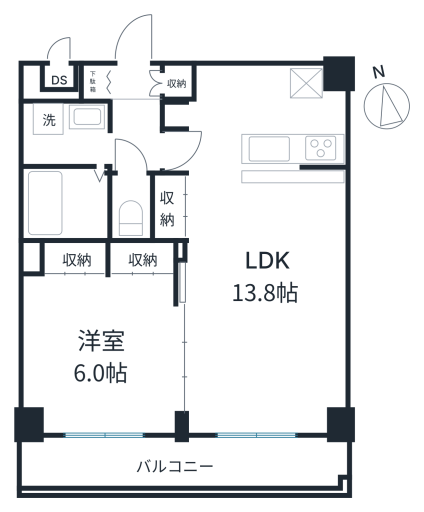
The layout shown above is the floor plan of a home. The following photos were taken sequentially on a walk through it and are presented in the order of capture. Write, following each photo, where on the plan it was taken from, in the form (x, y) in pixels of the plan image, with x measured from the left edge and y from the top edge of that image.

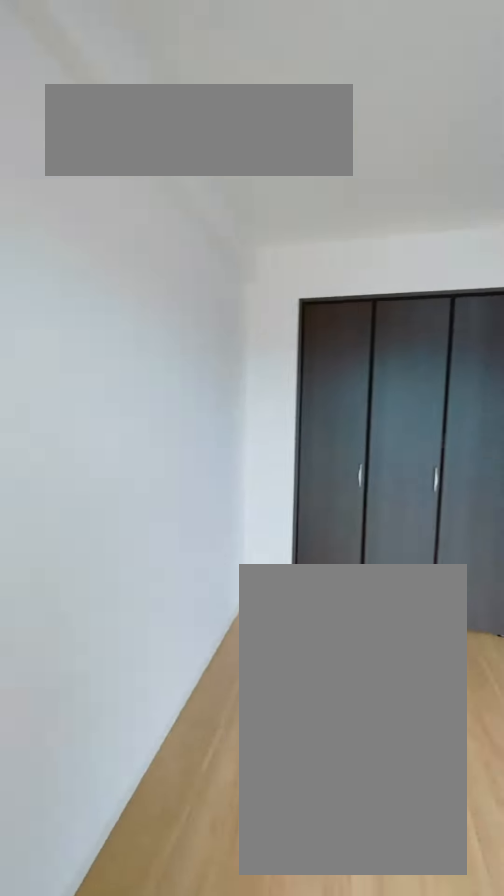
(67, 387)
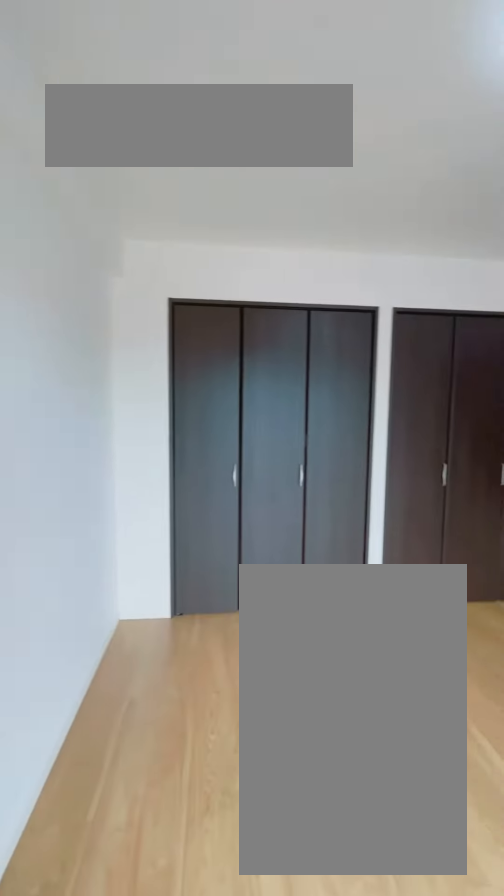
(67, 387)
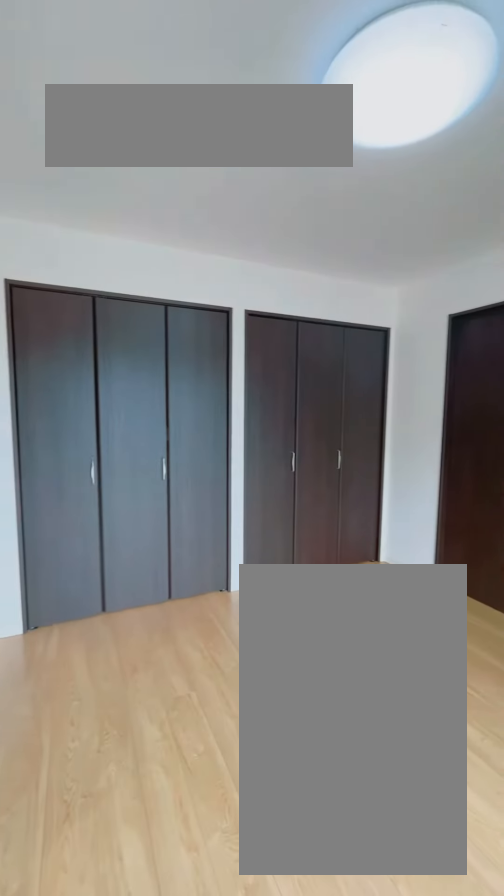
(68, 388)
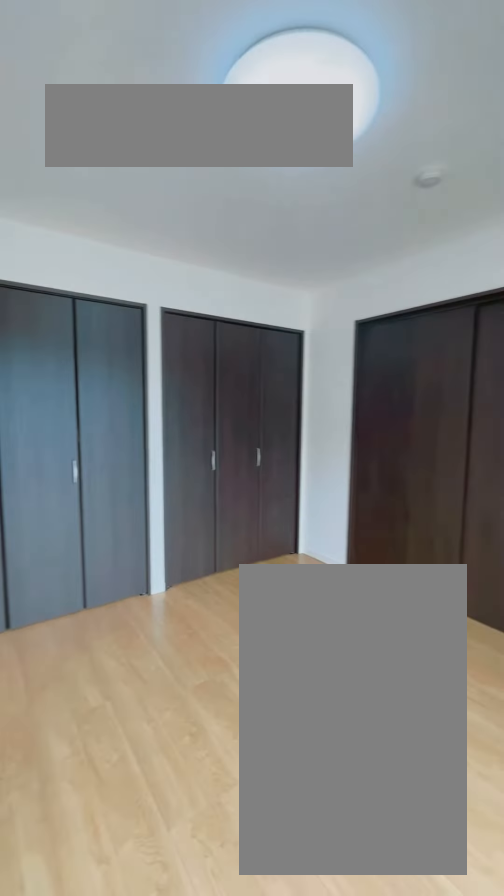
(68, 388)
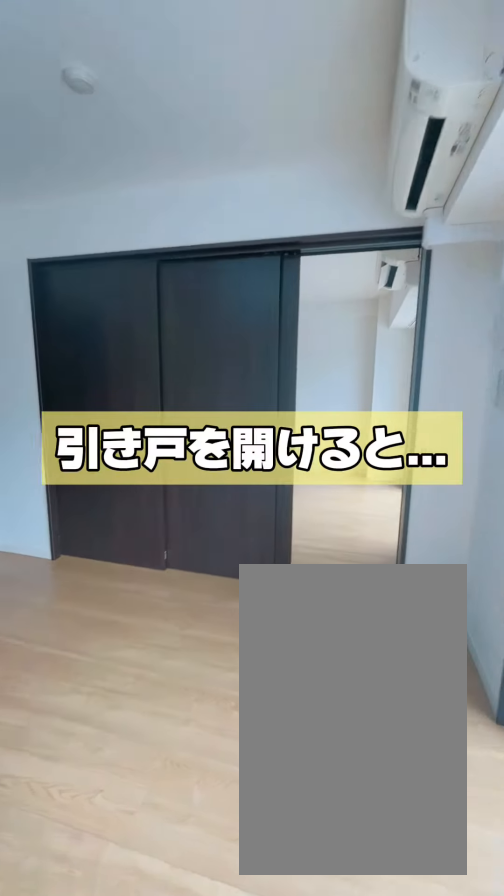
(78, 388)
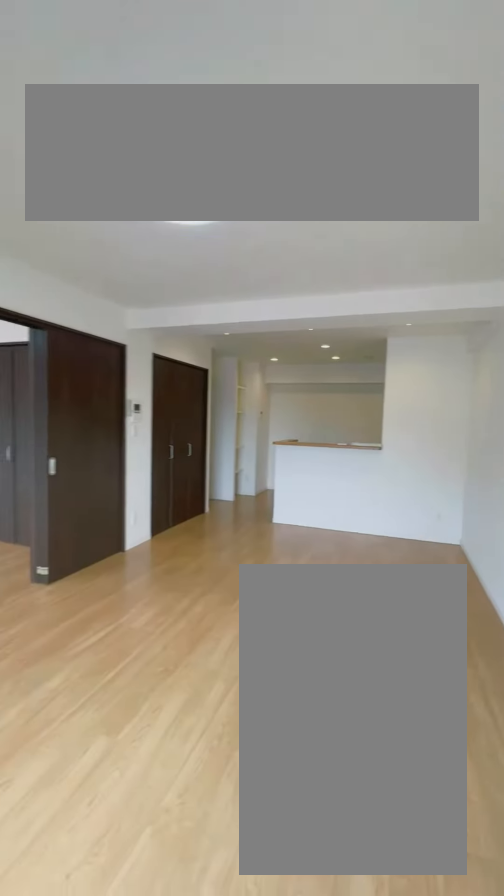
(263, 374)
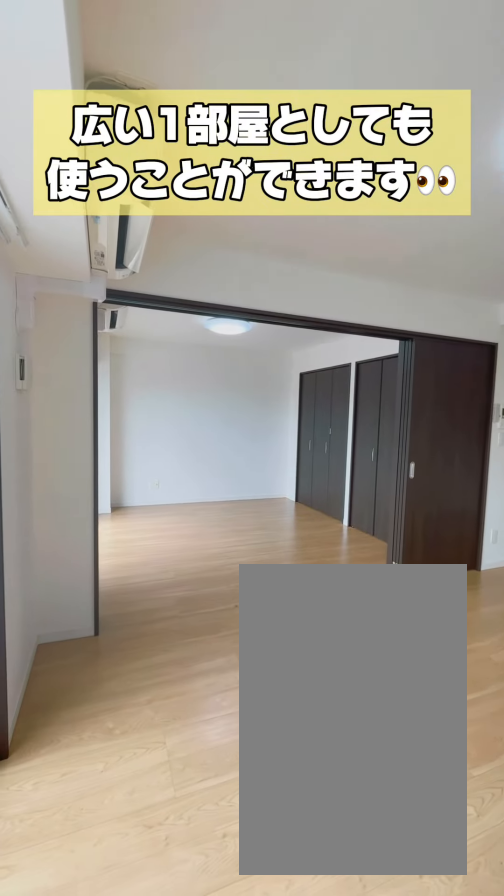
(263, 373)
